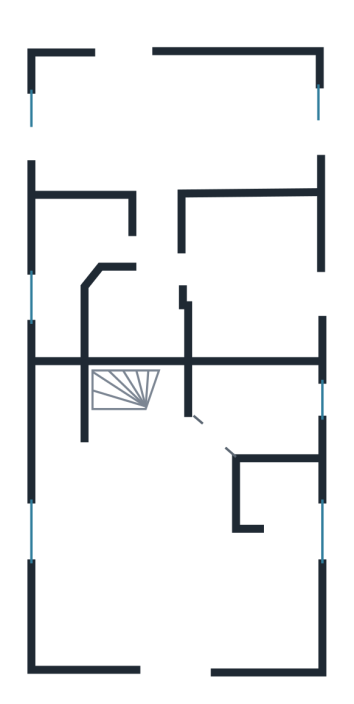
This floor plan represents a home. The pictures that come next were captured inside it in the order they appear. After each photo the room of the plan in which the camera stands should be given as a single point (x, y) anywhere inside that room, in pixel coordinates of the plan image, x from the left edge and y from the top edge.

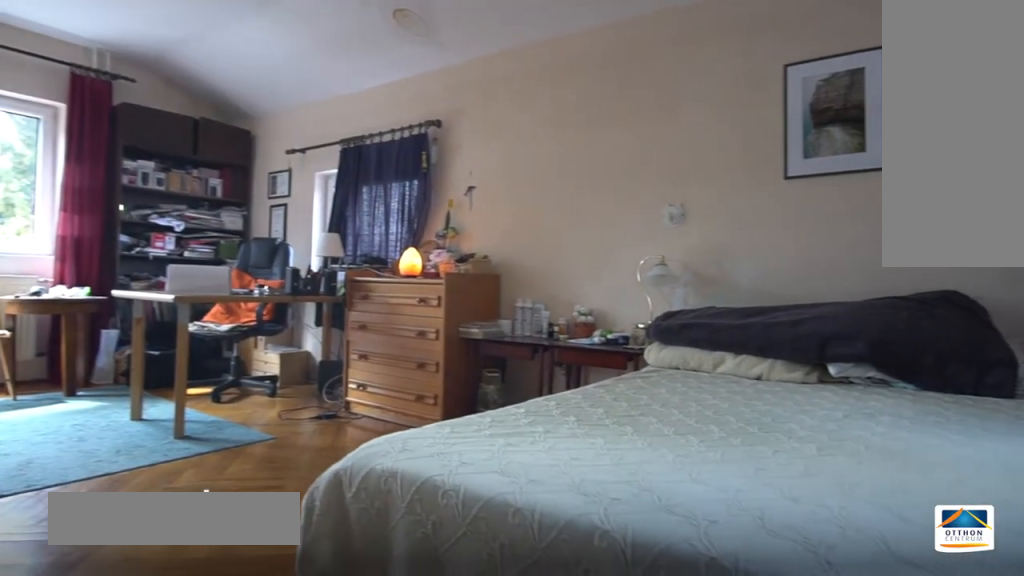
(194, 130)
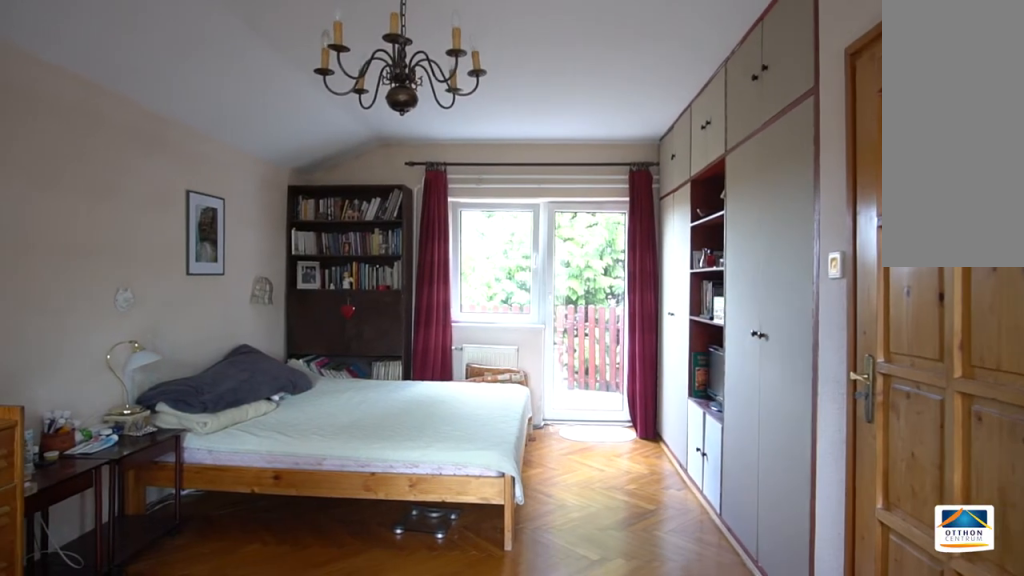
(195, 130)
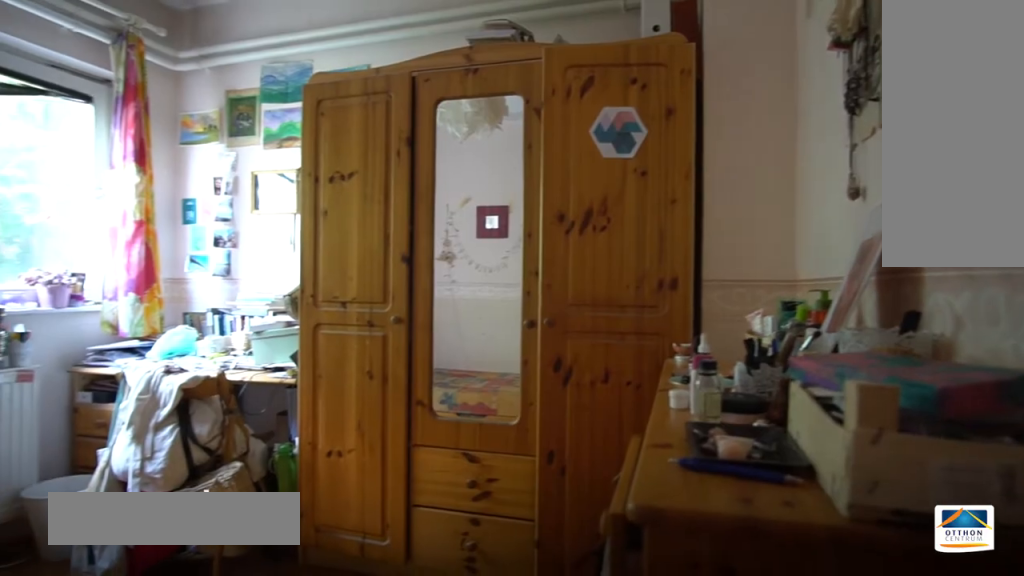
(251, 270)
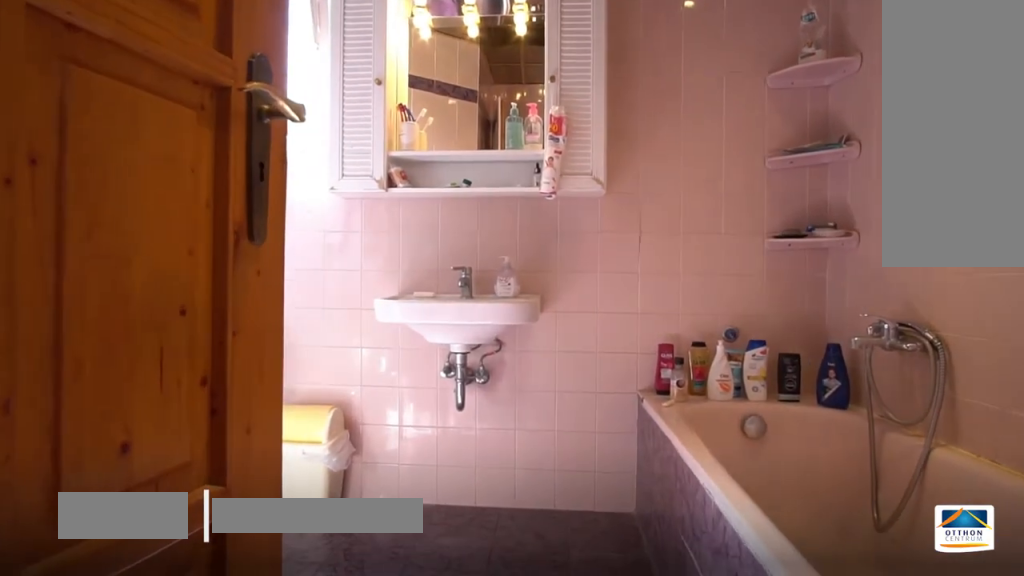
(72, 242)
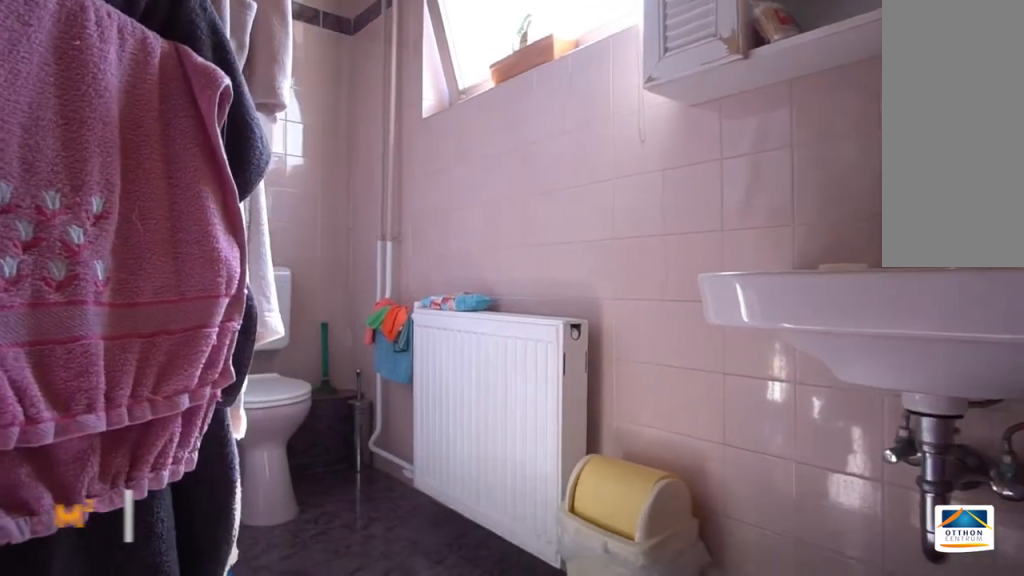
(72, 242)
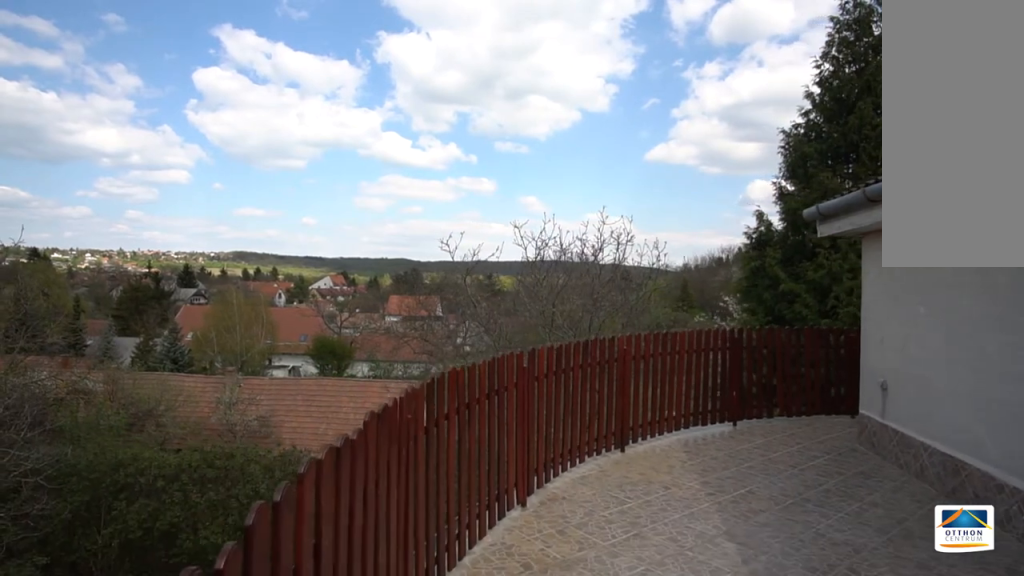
(187, 27)
